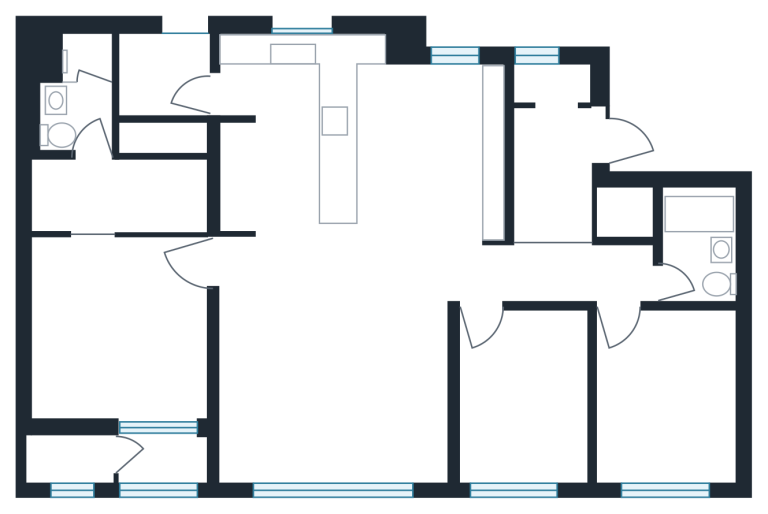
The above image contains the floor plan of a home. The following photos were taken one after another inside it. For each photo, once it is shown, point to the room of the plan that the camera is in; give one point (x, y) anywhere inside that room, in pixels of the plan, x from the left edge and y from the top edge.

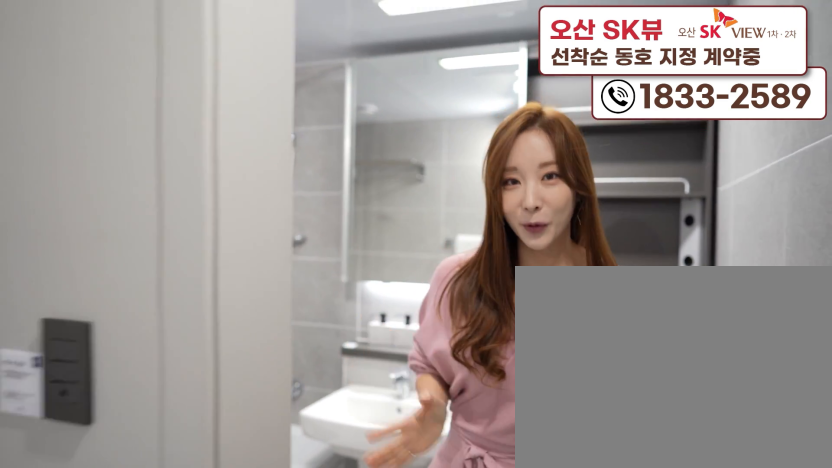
(705, 267)
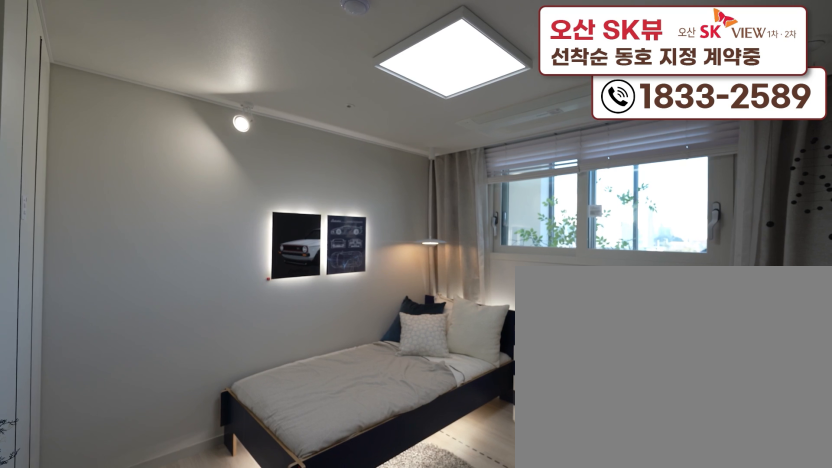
(659, 435)
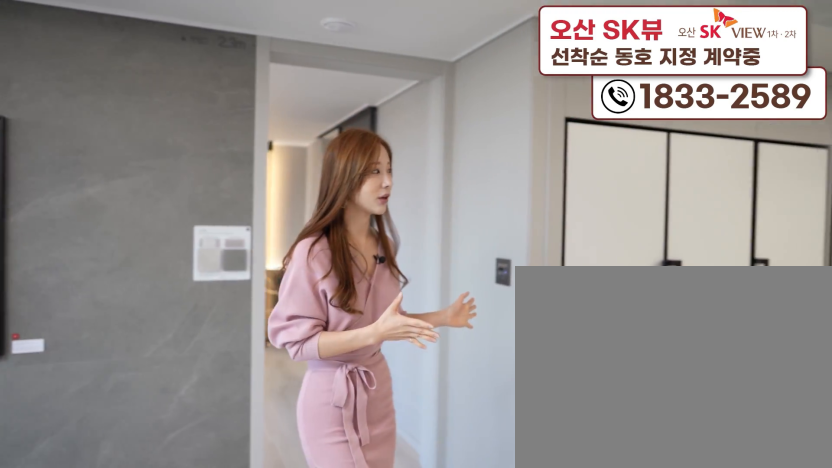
(337, 423)
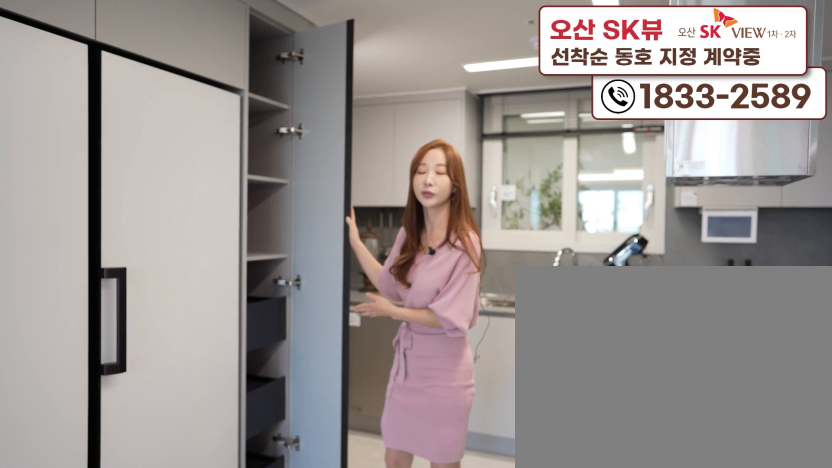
(306, 243)
